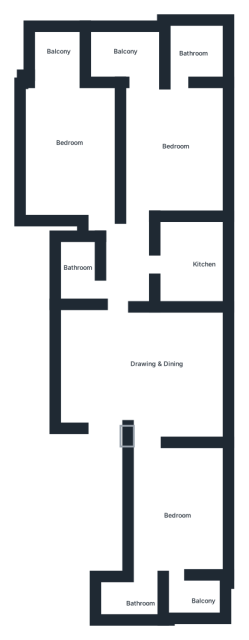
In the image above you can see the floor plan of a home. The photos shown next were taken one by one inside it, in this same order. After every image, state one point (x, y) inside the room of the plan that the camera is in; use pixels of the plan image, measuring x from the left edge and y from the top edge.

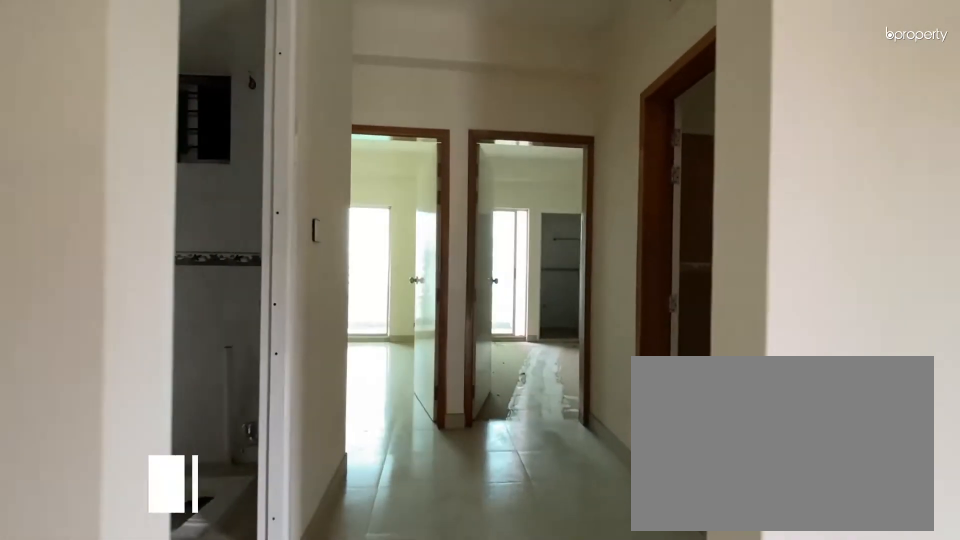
(147, 352)
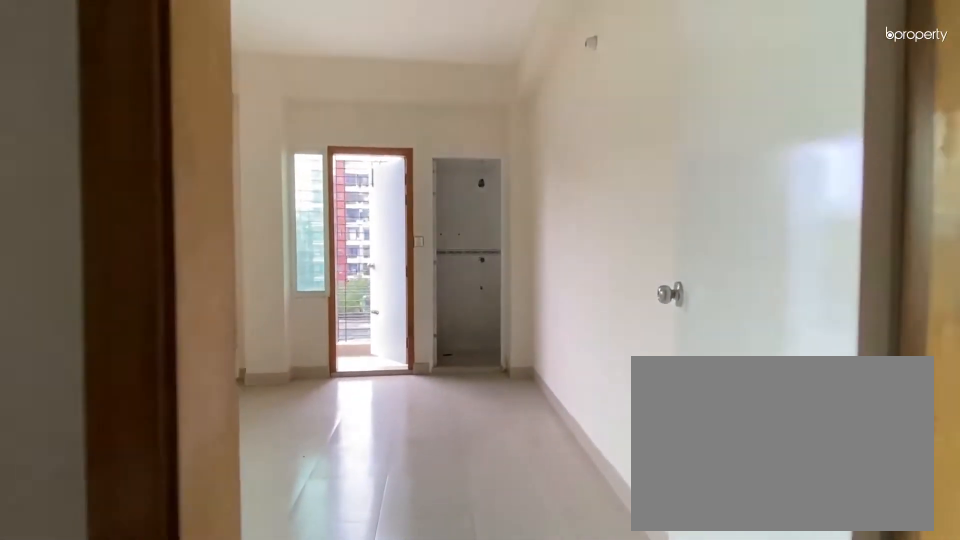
(147, 454)
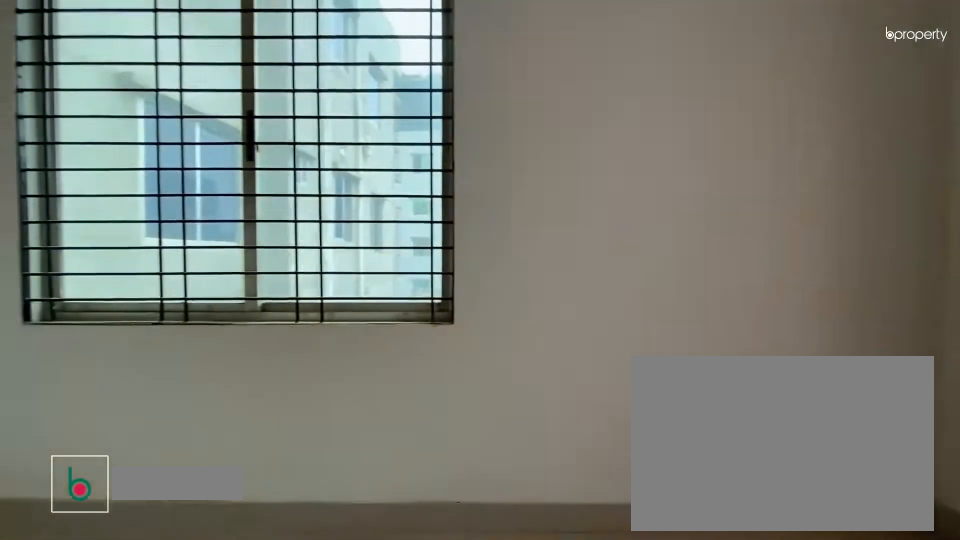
(174, 506)
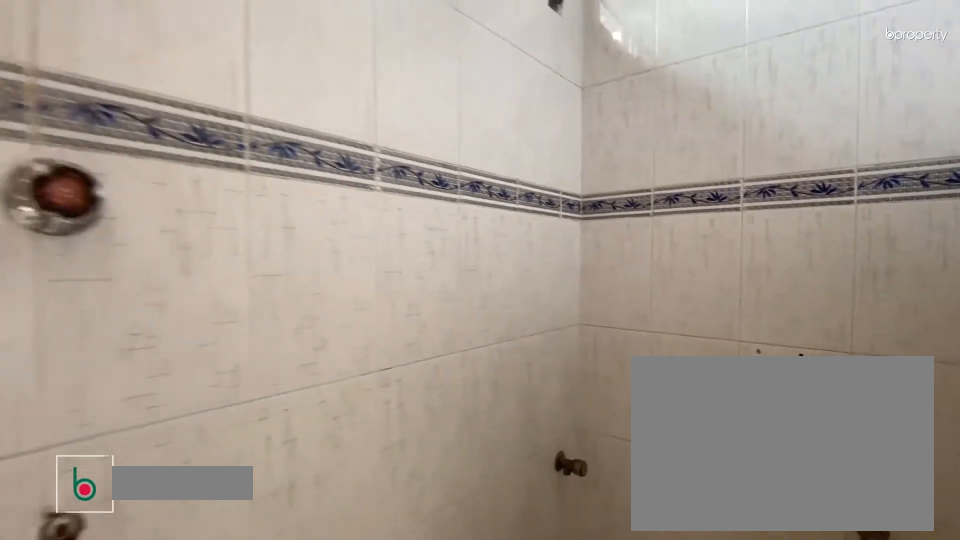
(128, 605)
